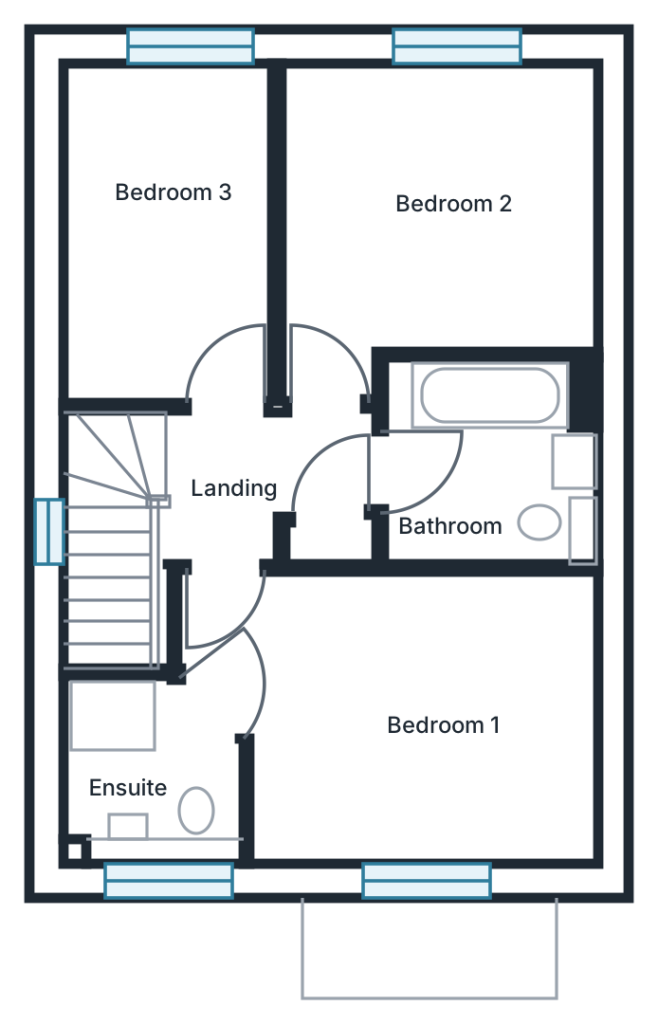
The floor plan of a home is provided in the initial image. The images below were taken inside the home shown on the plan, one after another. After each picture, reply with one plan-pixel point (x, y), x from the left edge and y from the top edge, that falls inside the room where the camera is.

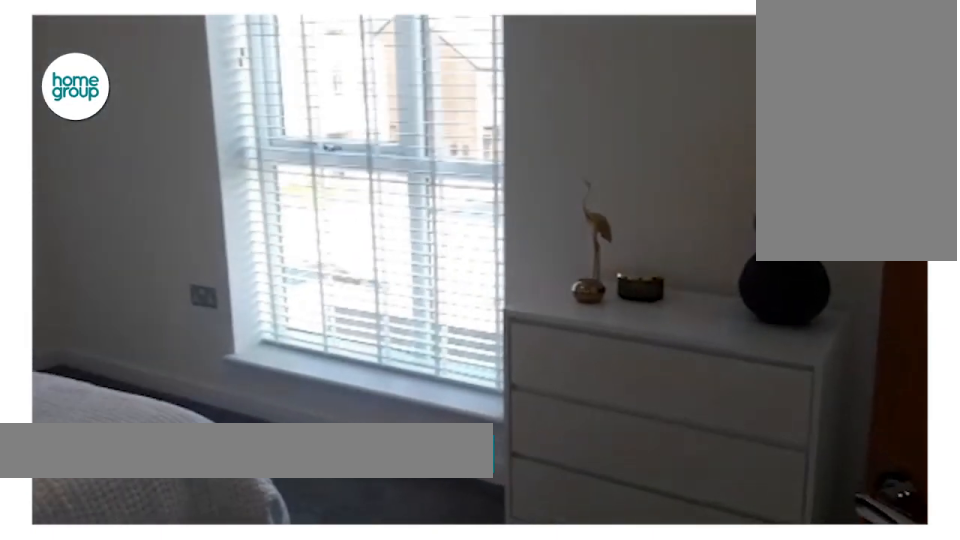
(397, 724)
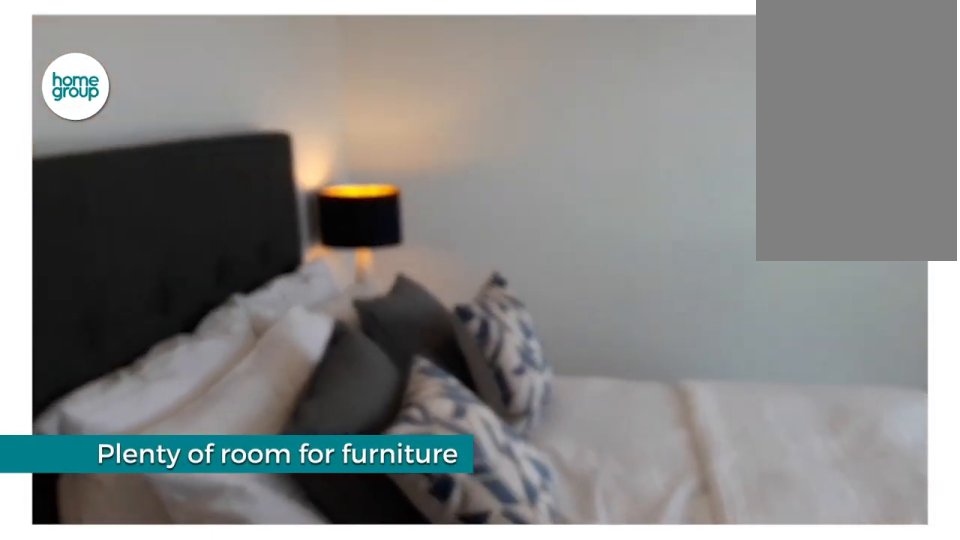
(397, 724)
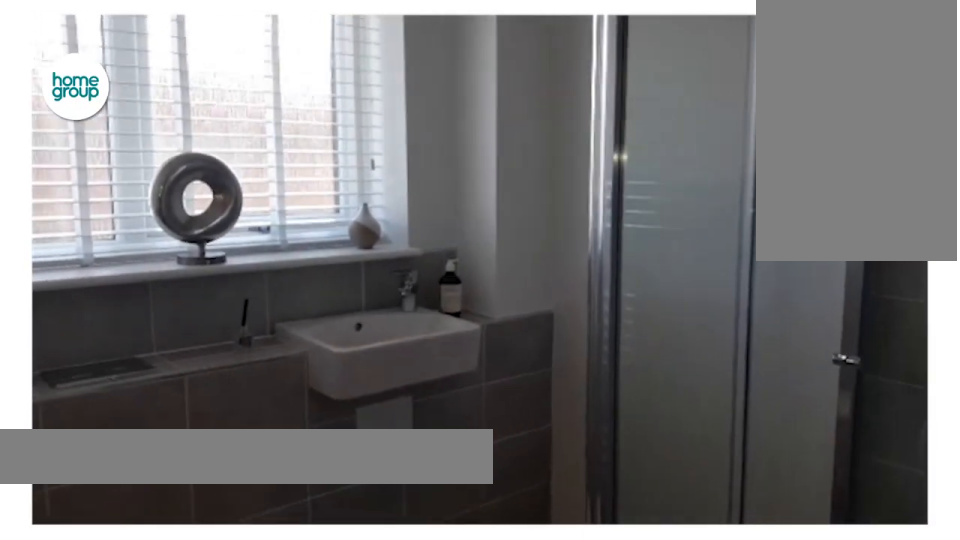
(152, 773)
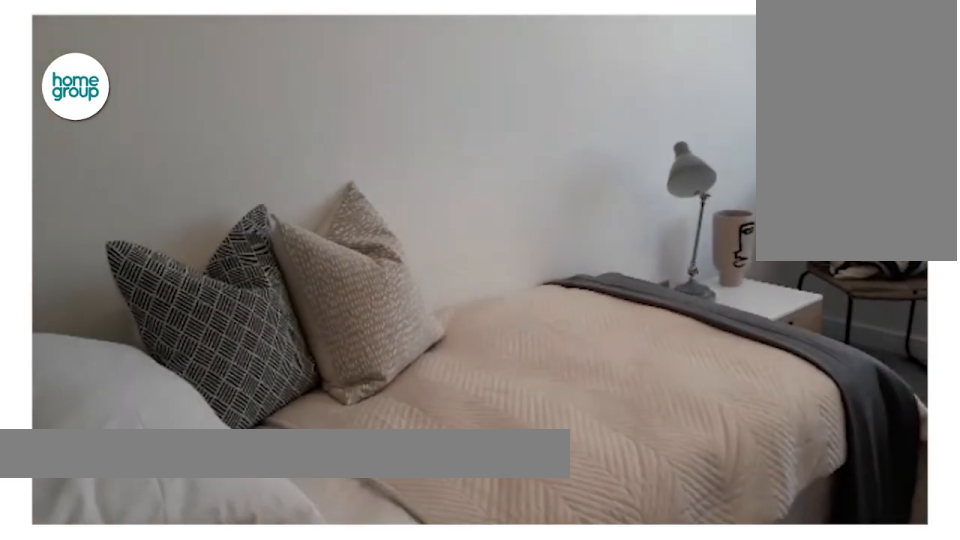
(170, 235)
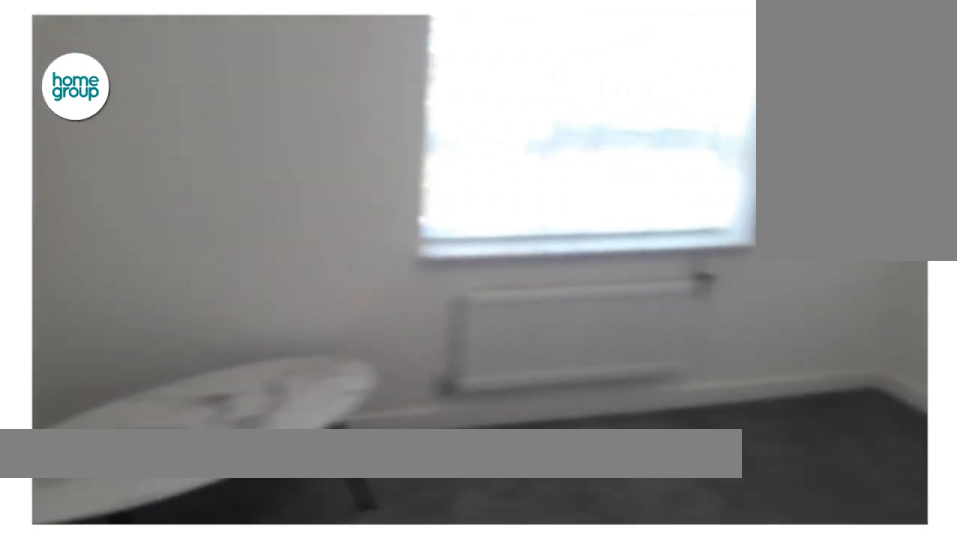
(435, 220)
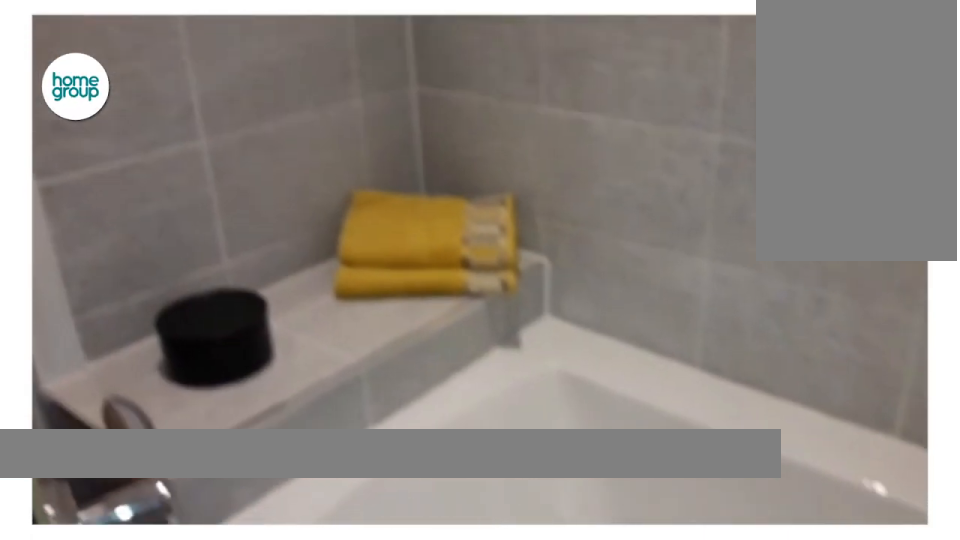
(484, 467)
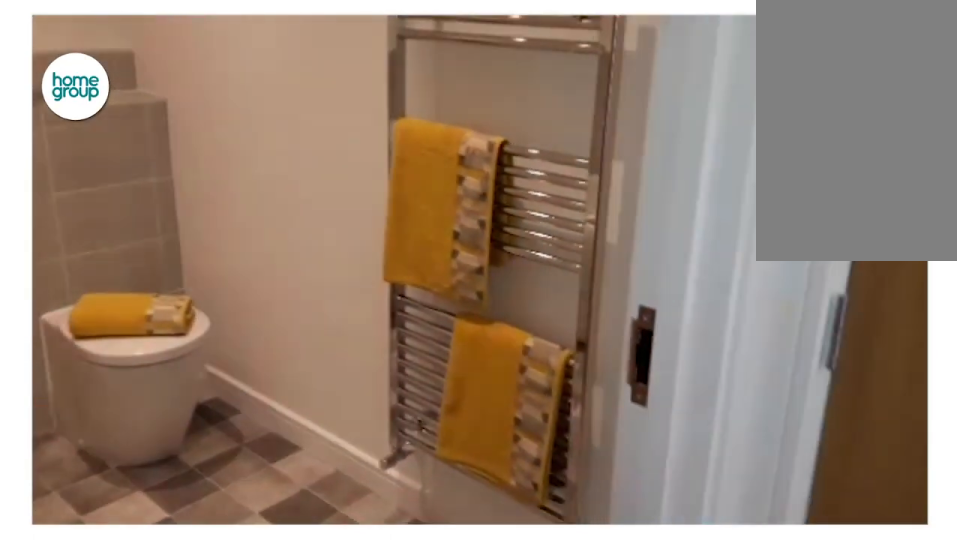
(484, 467)
